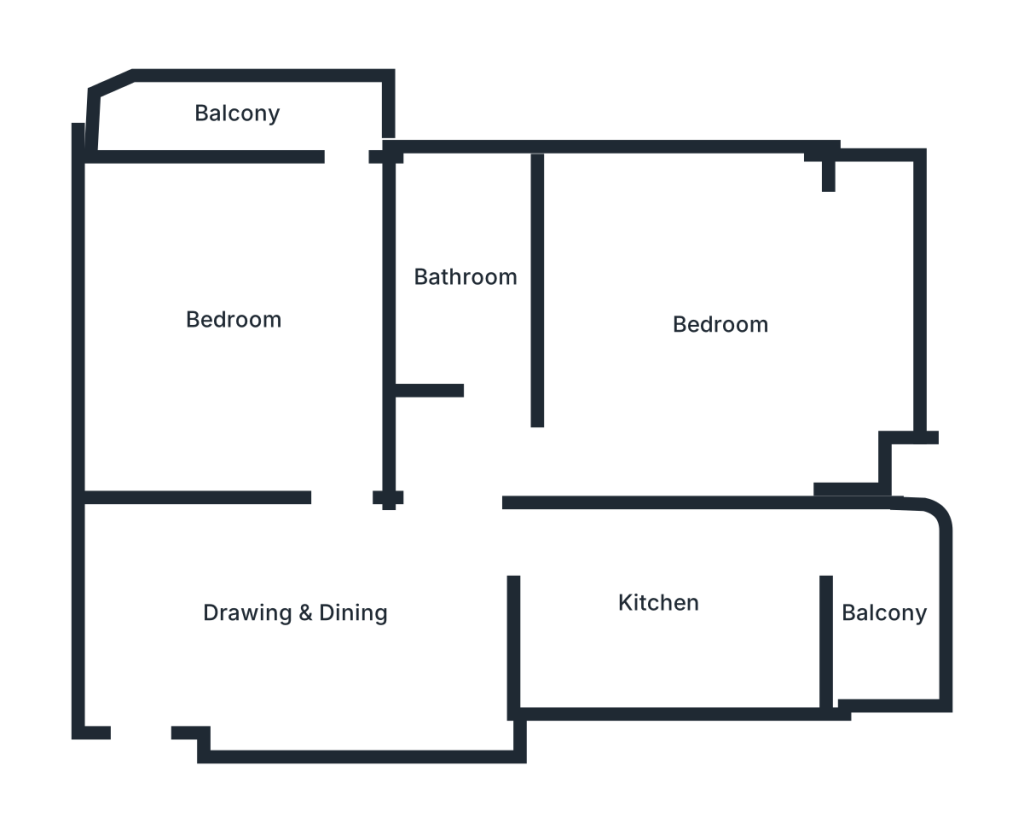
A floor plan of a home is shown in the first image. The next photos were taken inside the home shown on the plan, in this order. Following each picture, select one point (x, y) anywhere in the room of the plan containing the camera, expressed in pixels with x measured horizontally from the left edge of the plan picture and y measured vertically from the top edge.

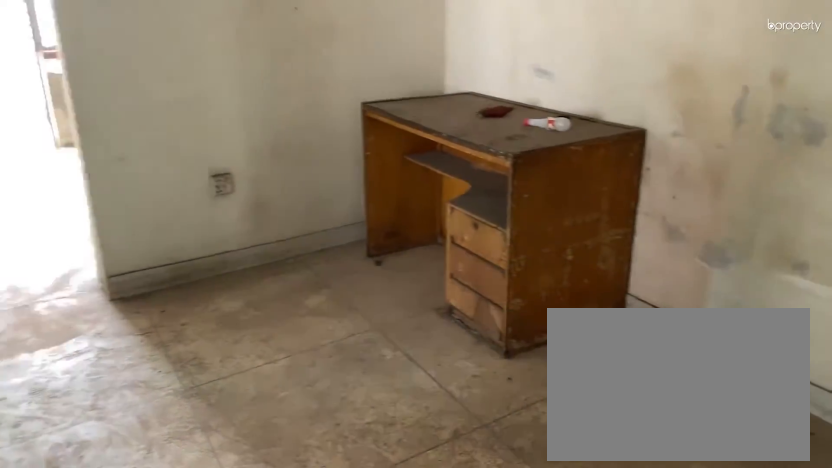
(303, 610)
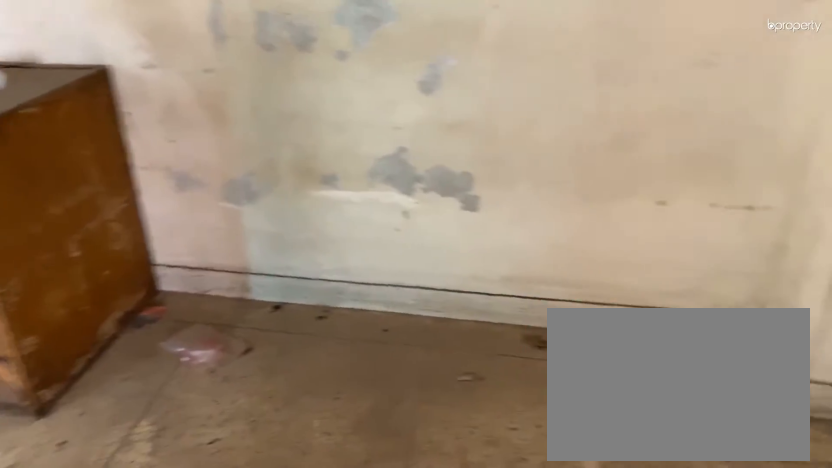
(303, 610)
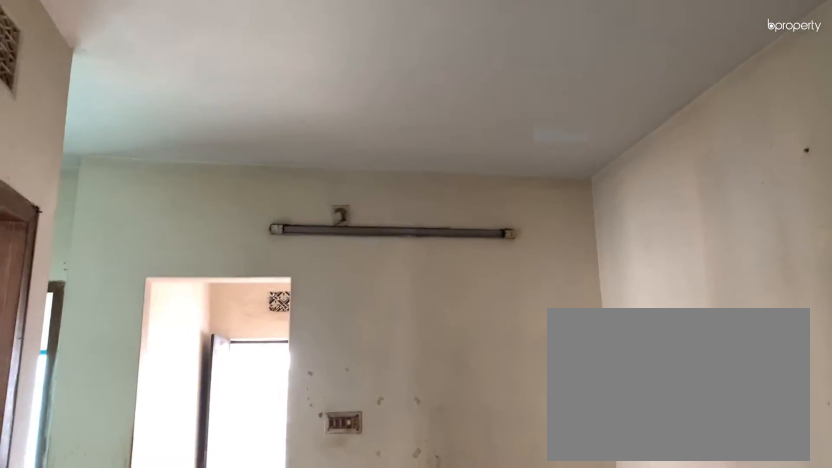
(303, 610)
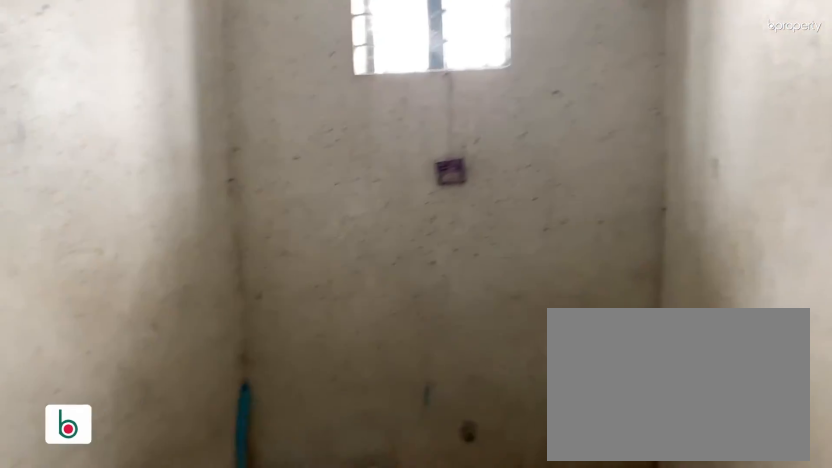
(467, 278)
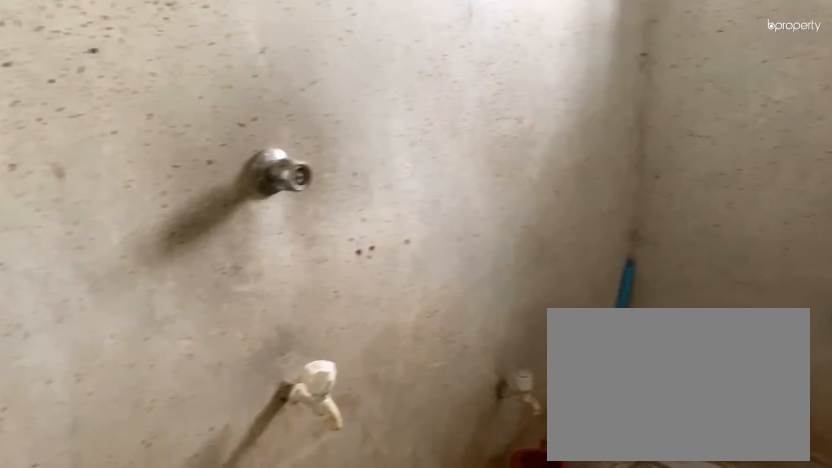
(467, 278)
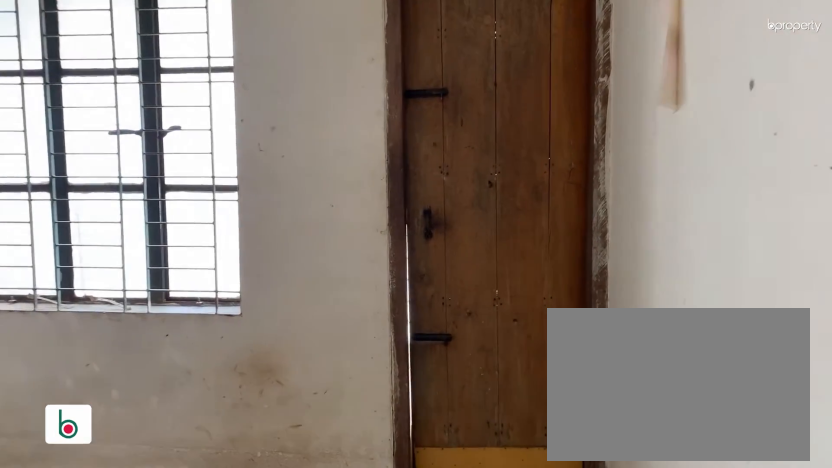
(232, 323)
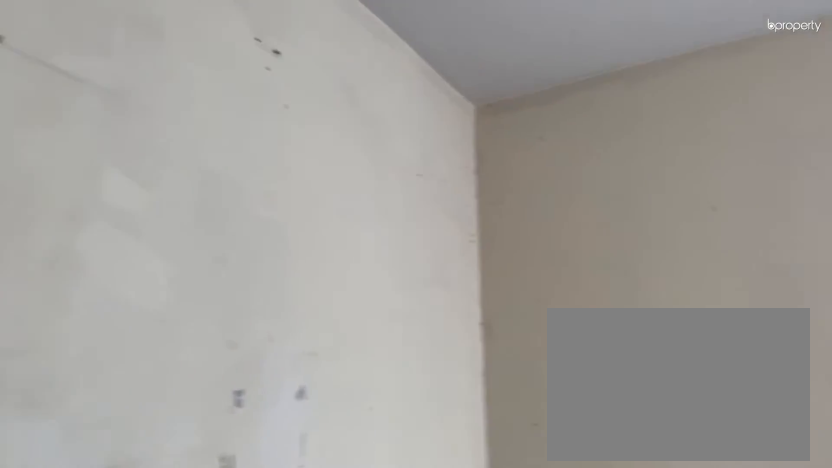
(232, 323)
